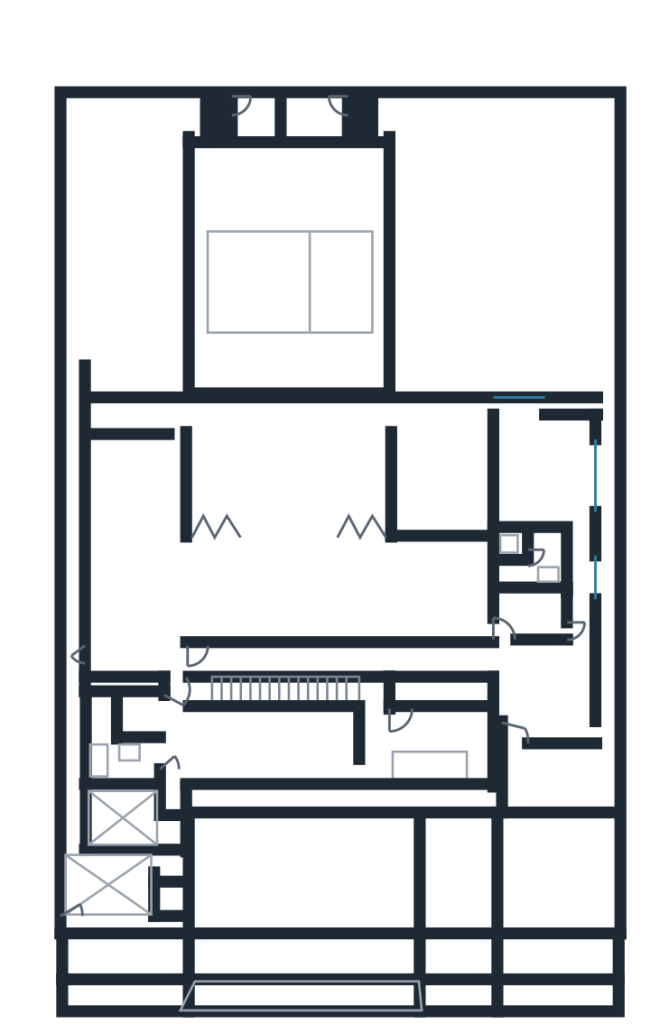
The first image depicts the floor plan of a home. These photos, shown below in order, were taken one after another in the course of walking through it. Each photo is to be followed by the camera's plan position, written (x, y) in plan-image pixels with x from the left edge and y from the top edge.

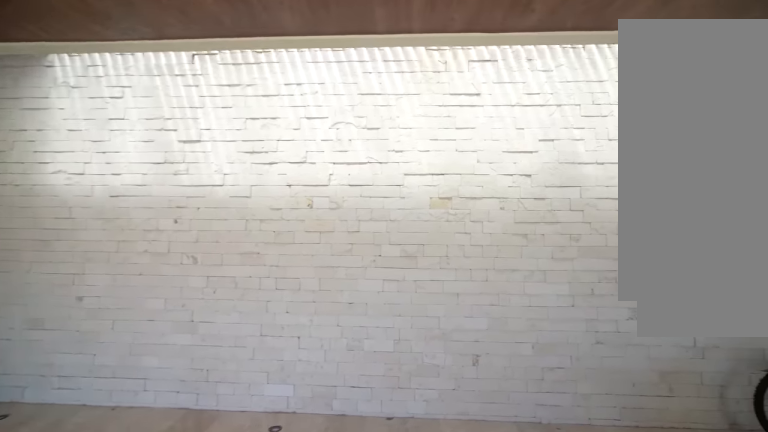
(267, 871)
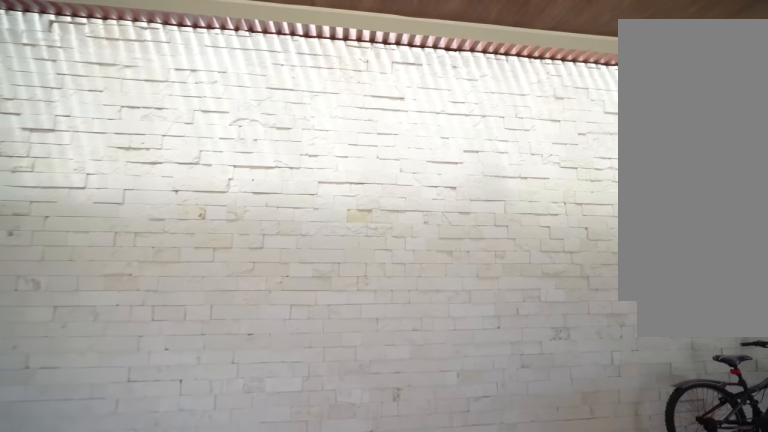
(267, 872)
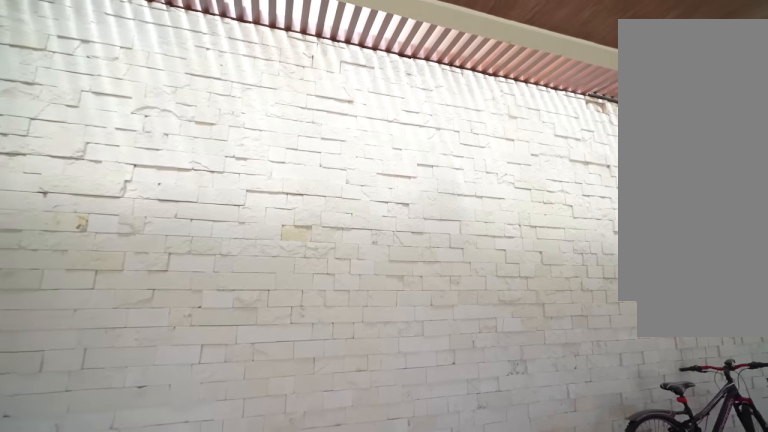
(267, 872)
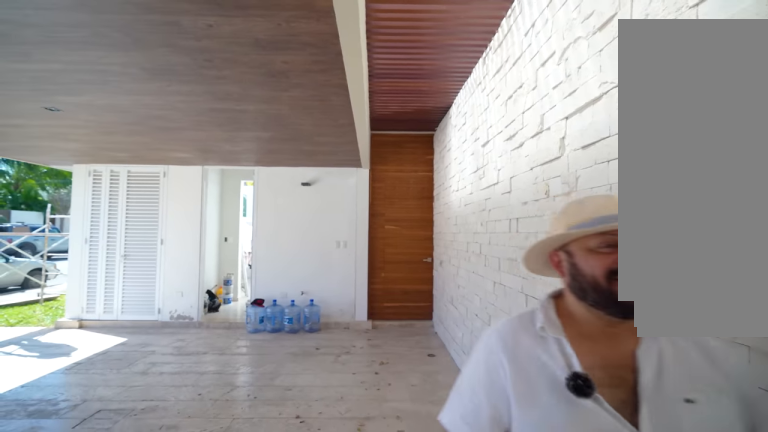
(310, 799)
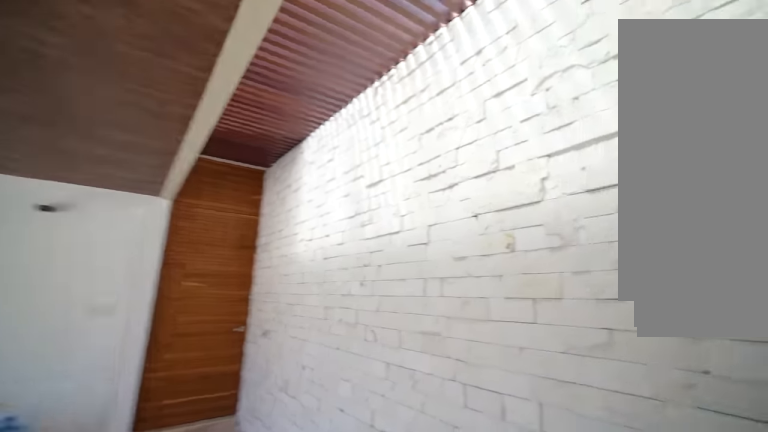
(313, 799)
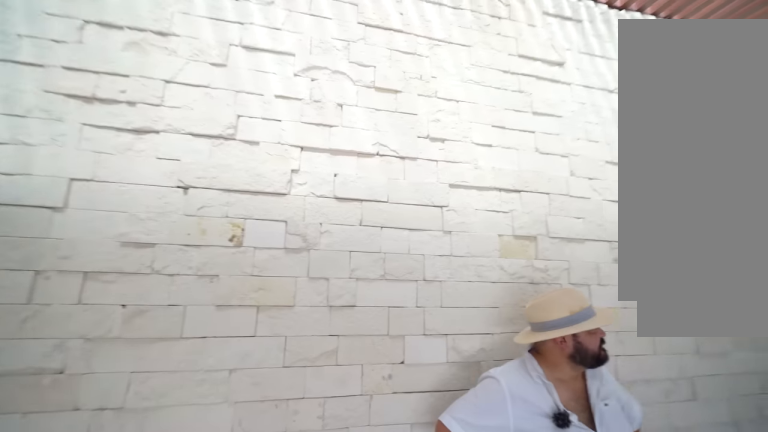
(312, 804)
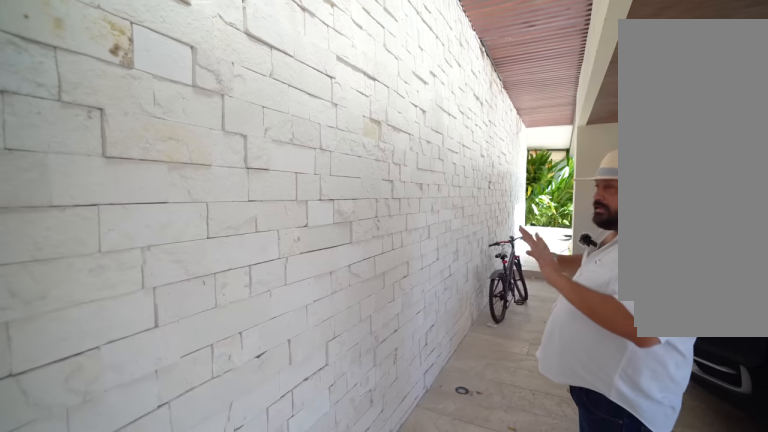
(250, 816)
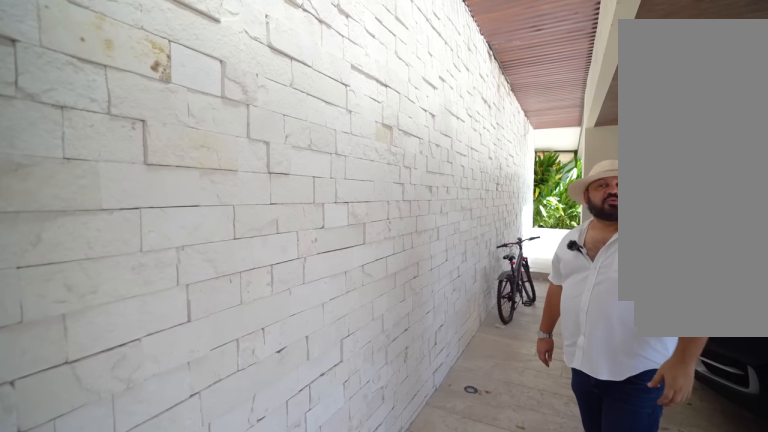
(250, 815)
